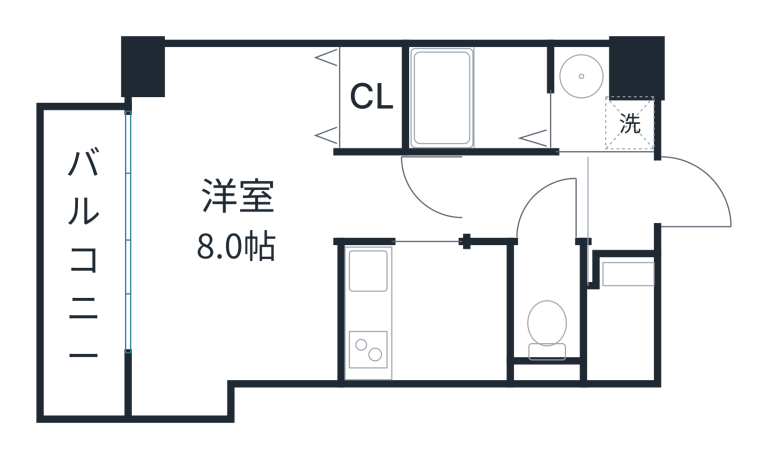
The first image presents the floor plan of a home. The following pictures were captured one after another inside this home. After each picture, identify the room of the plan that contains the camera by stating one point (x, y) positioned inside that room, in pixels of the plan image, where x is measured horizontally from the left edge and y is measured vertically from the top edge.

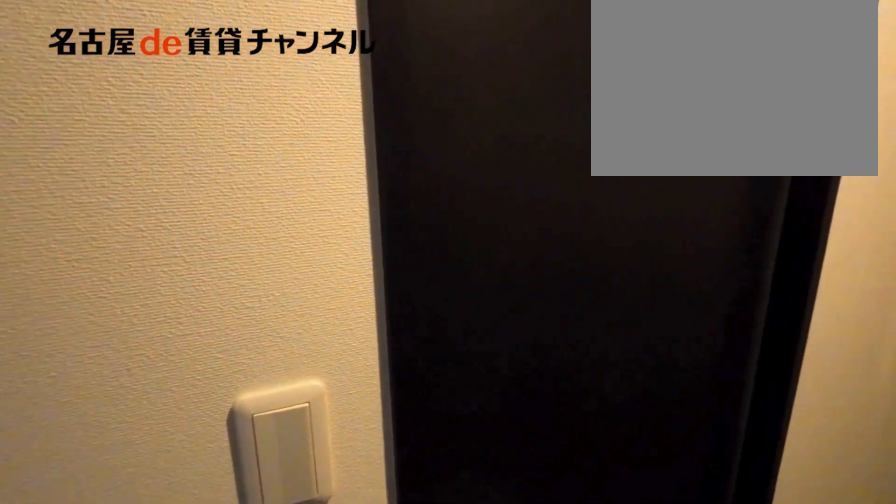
(529, 197)
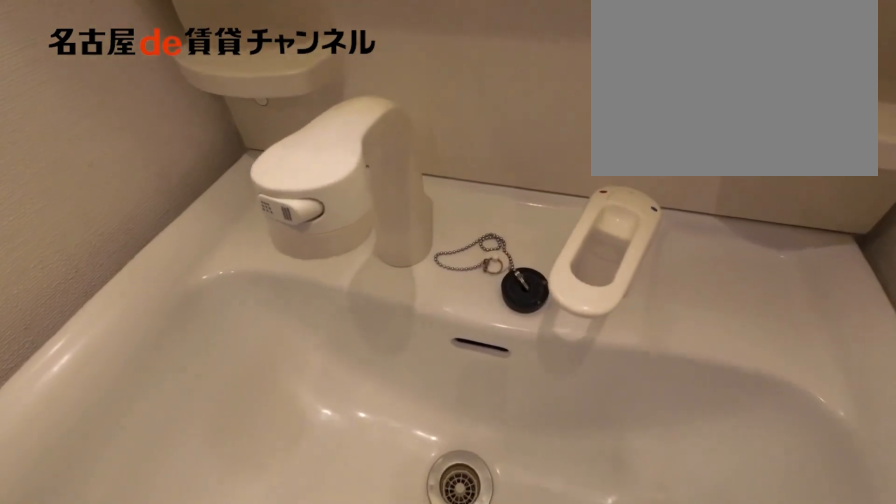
(597, 104)
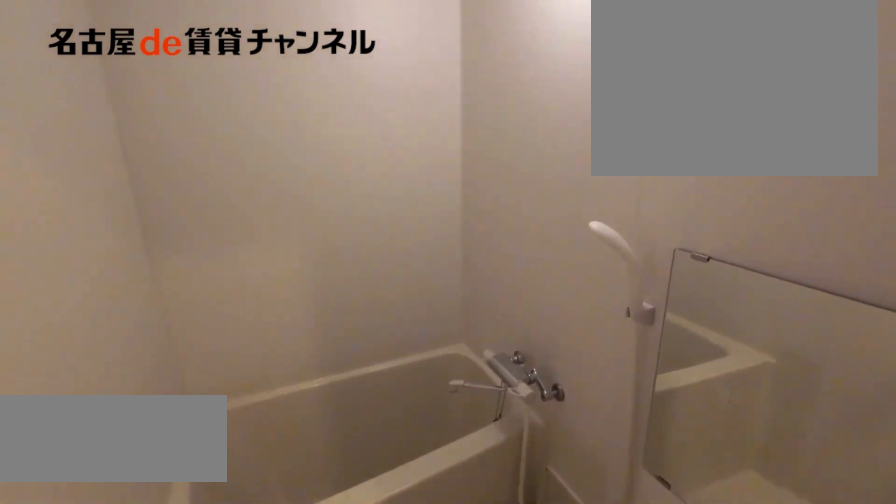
(478, 98)
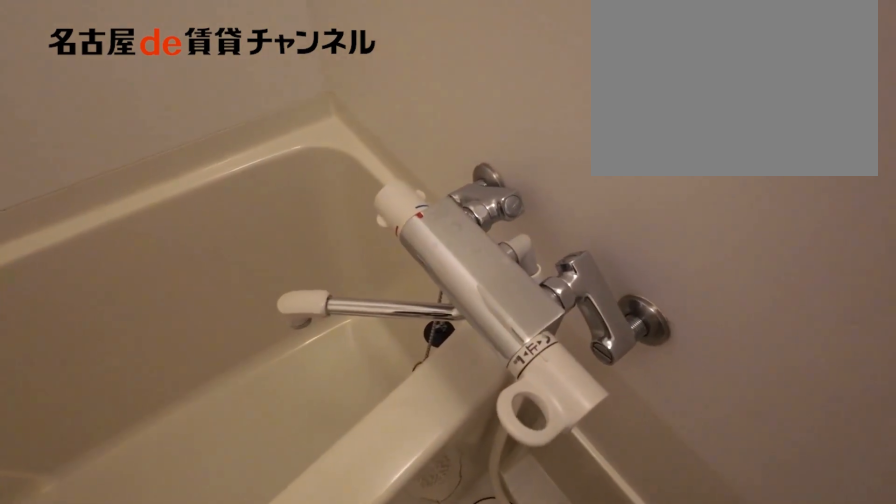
(478, 98)
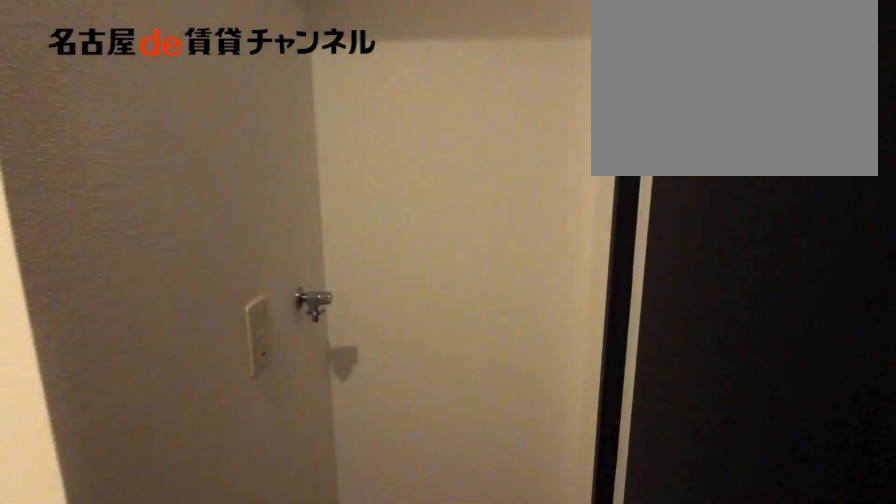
(597, 104)
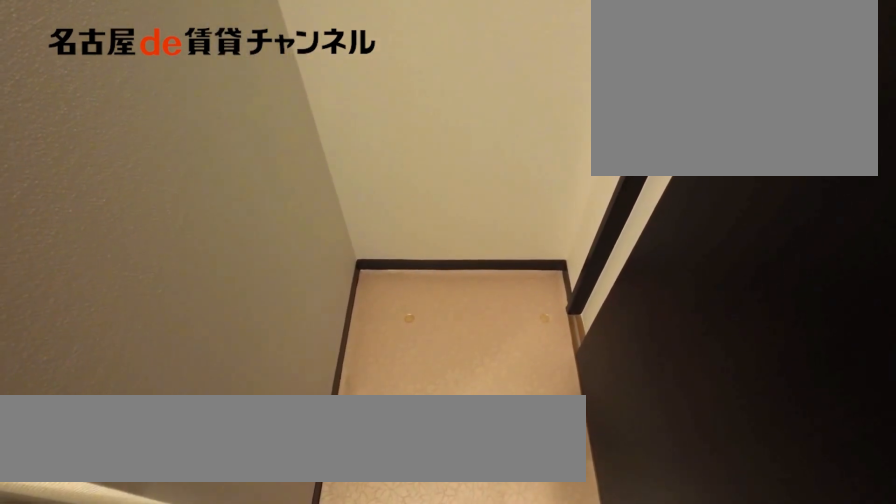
(597, 104)
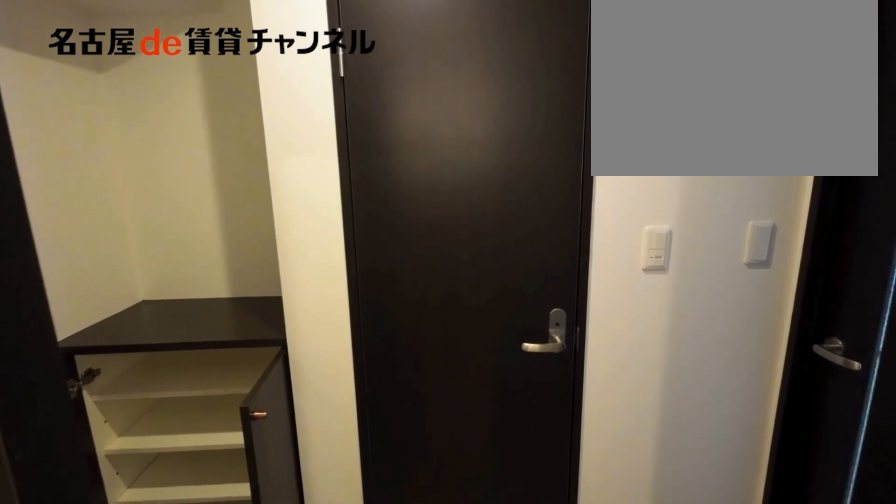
(528, 197)
